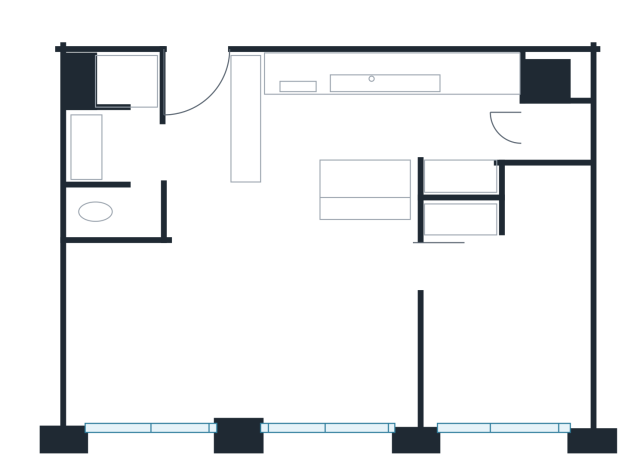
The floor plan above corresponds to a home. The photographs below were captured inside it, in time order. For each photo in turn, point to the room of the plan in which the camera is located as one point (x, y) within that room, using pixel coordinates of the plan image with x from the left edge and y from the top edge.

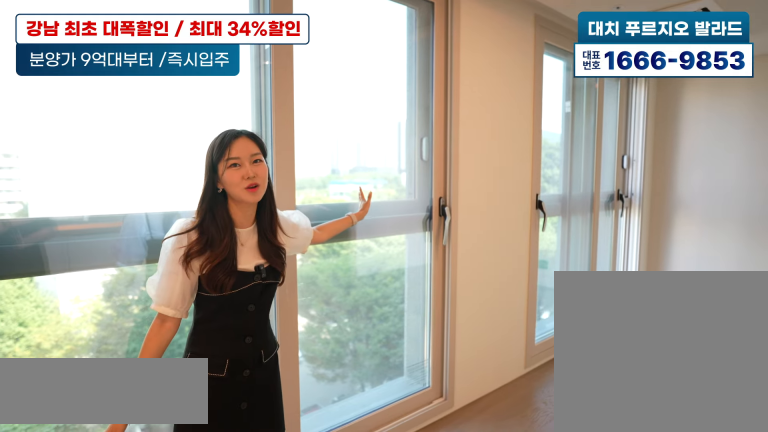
(217, 308)
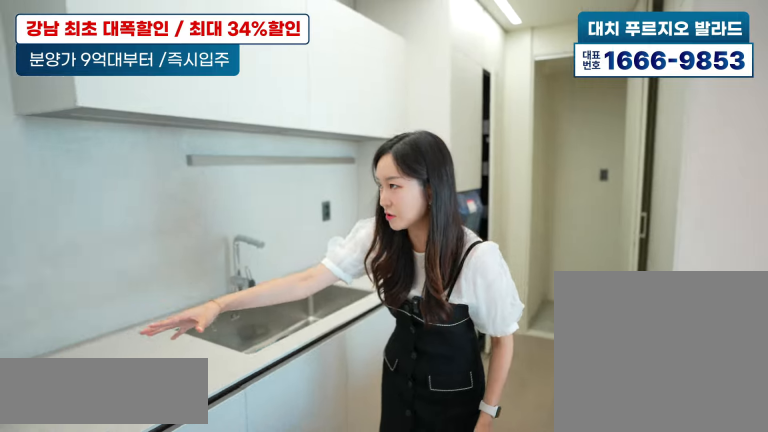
(407, 117)
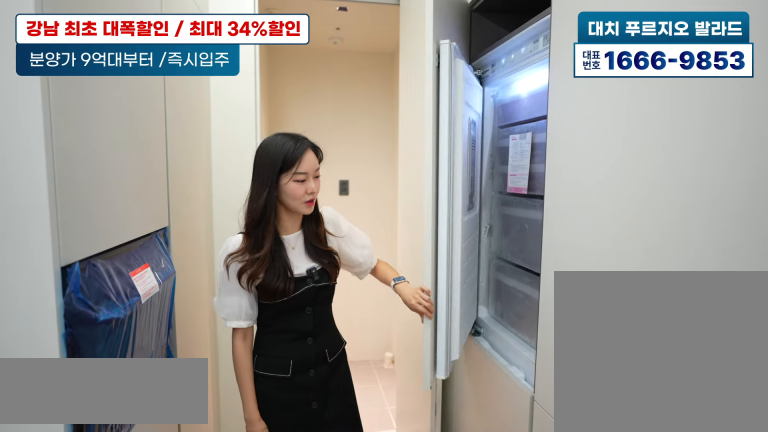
(406, 117)
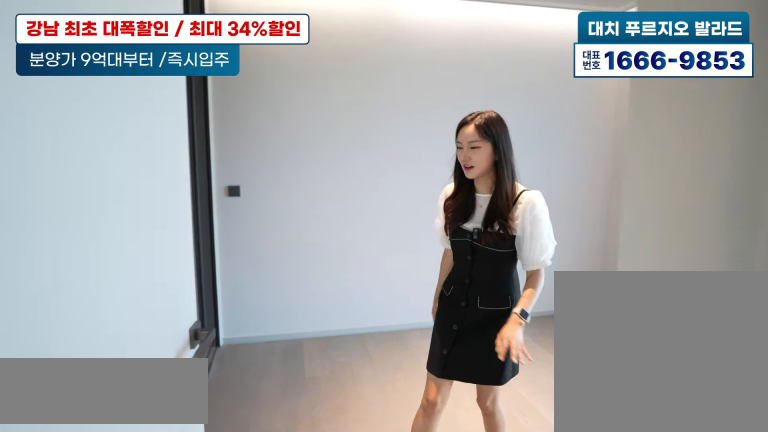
(500, 323)
